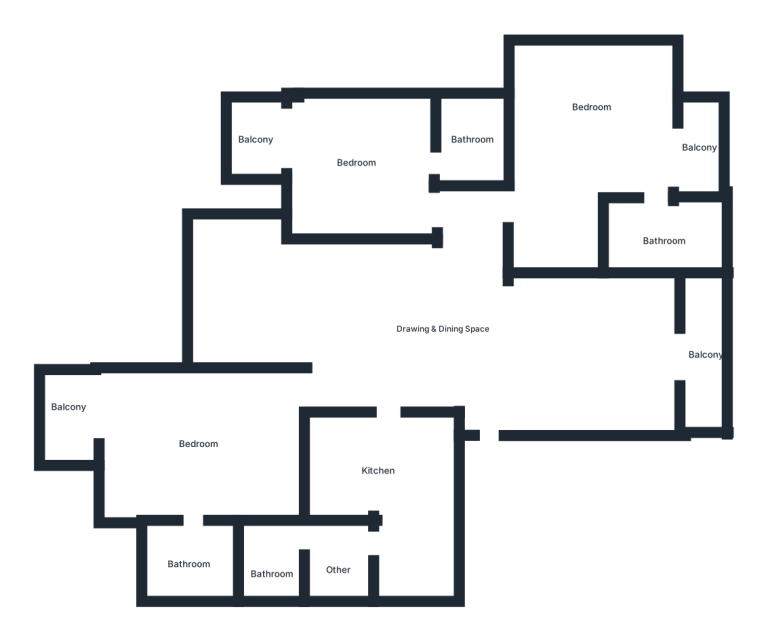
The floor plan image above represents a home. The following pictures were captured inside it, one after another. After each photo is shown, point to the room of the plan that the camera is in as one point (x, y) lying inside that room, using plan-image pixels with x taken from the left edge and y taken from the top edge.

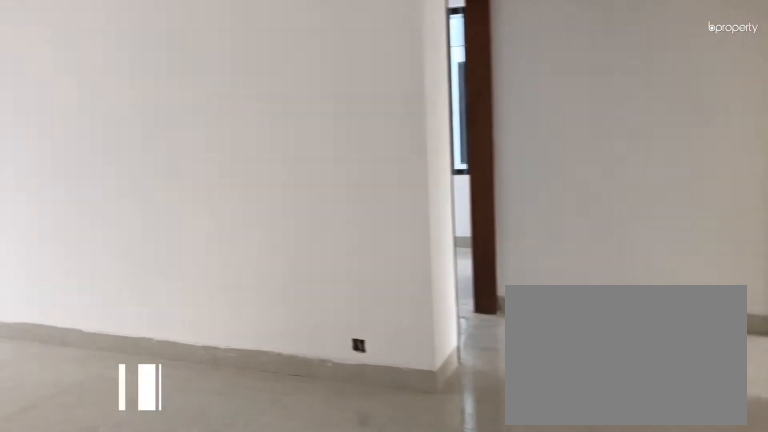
(410, 333)
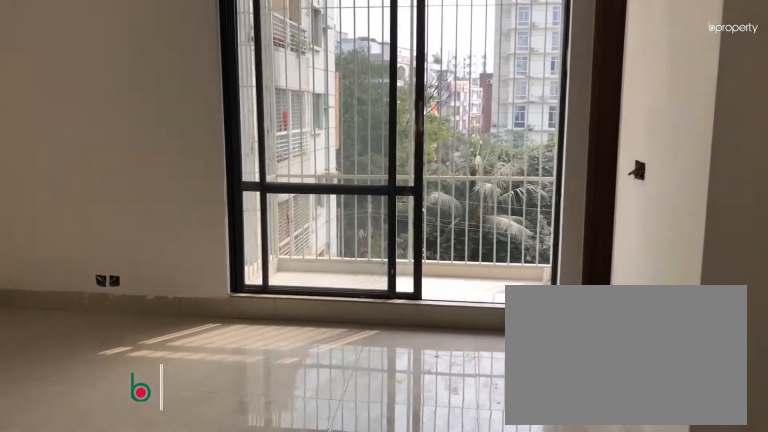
(580, 108)
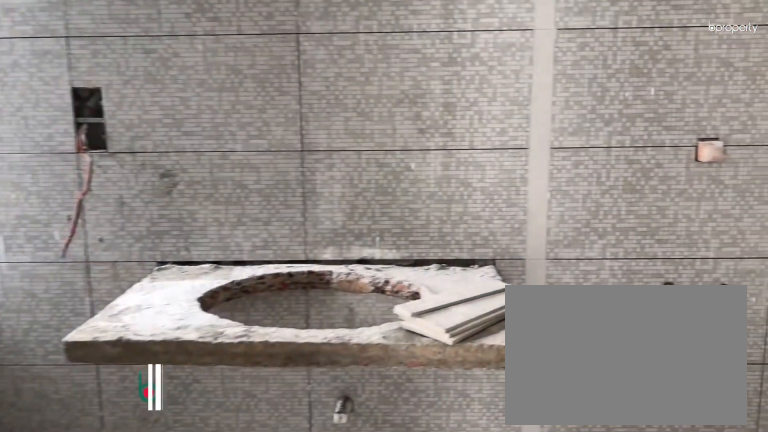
(657, 235)
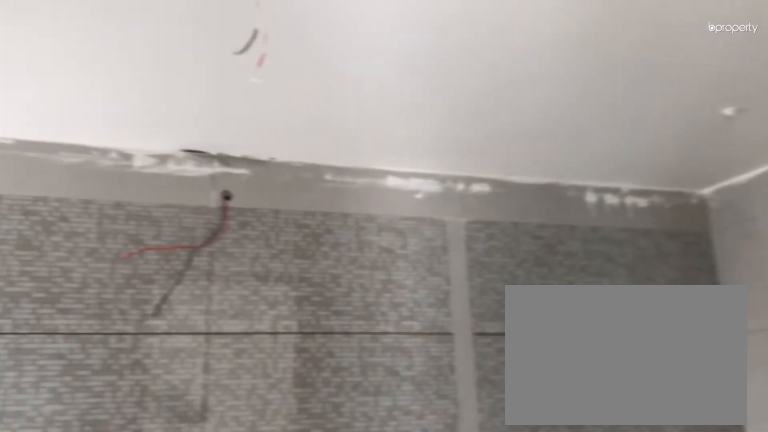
(658, 236)
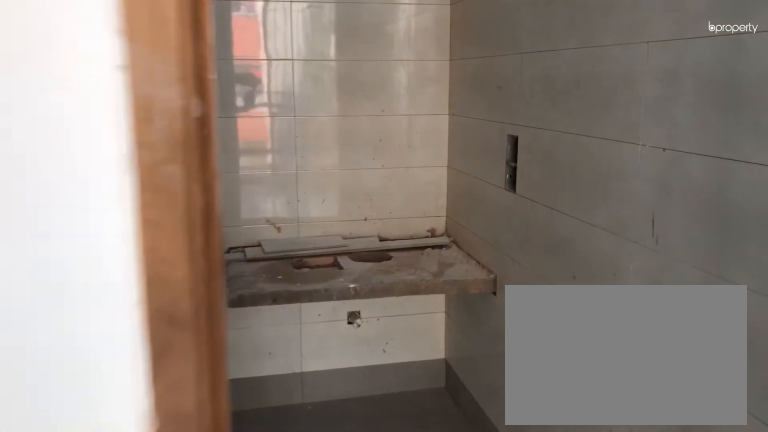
(410, 166)
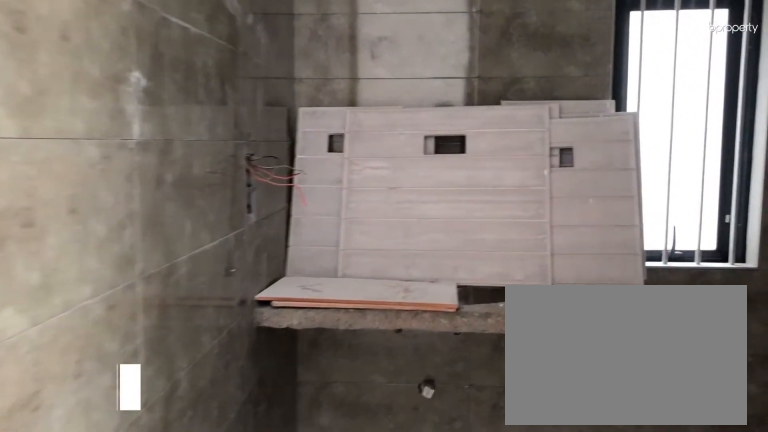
(194, 553)
